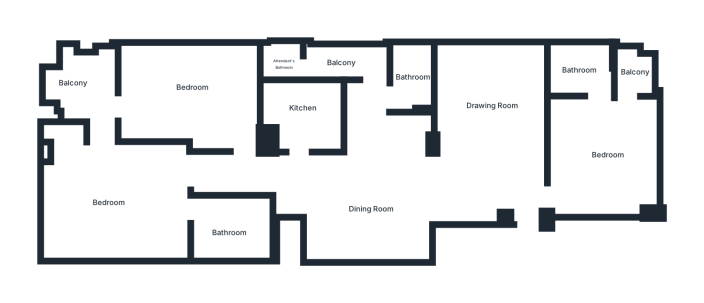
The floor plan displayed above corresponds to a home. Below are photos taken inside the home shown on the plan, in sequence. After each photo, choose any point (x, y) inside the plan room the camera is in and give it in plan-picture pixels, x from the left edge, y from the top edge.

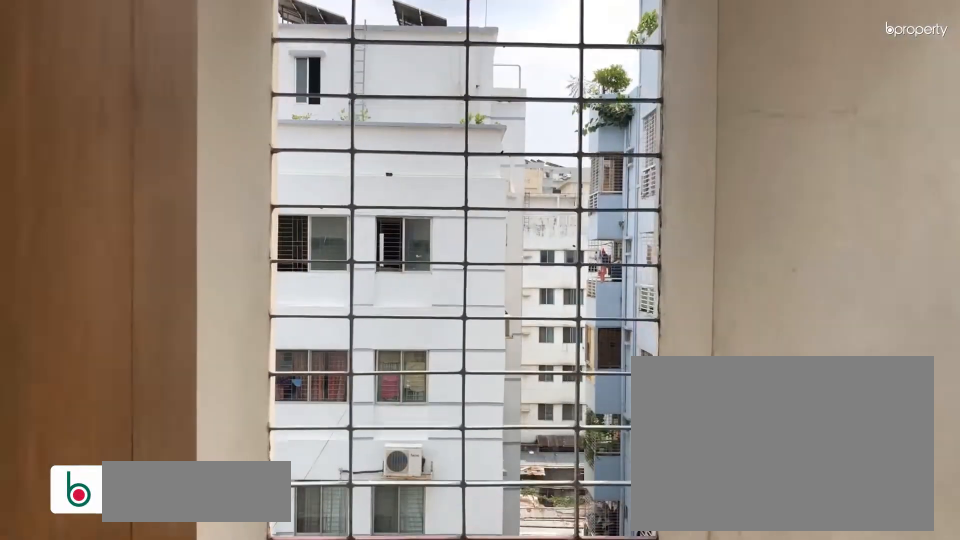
(633, 71)
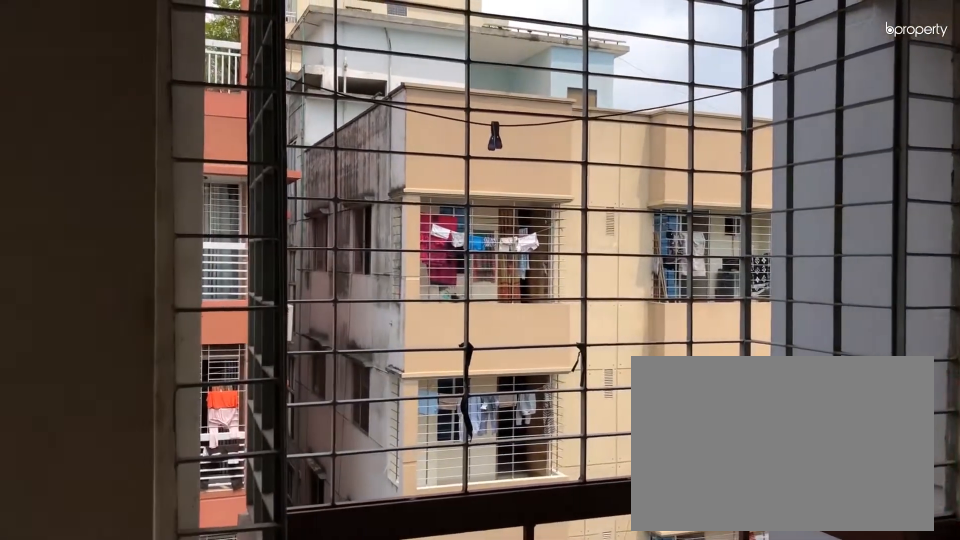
(83, 89)
